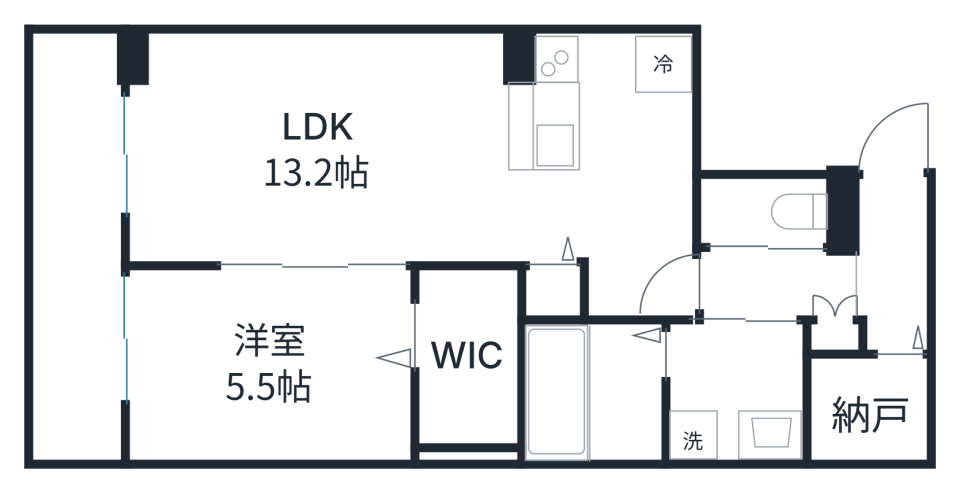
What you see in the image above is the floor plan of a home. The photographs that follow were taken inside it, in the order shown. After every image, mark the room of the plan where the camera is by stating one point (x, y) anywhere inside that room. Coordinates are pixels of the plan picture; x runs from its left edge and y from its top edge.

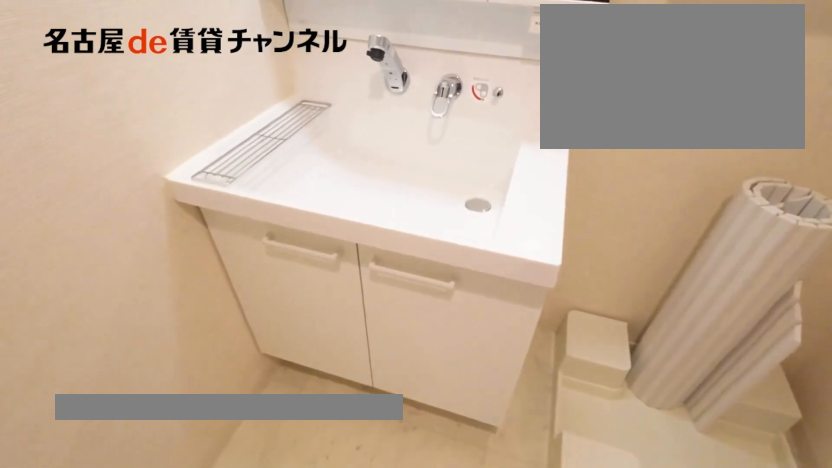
(734, 389)
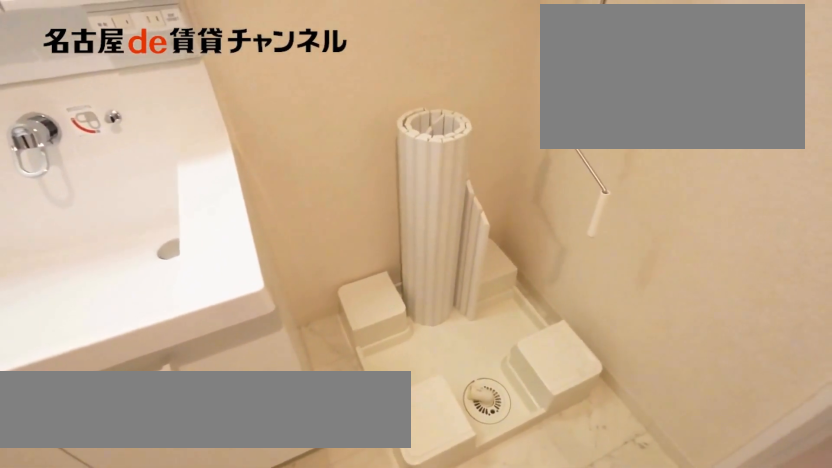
(734, 389)
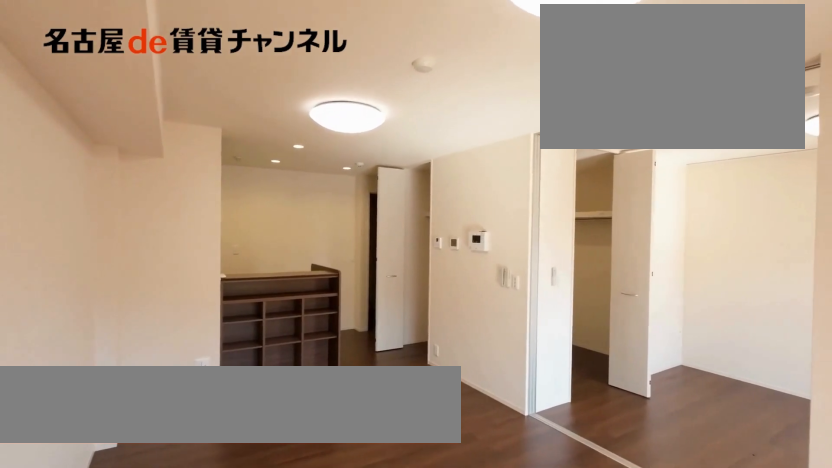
(364, 160)
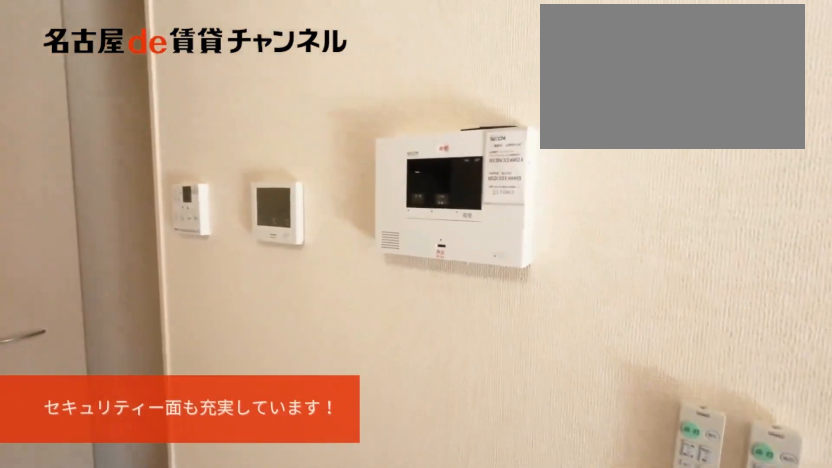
(364, 160)
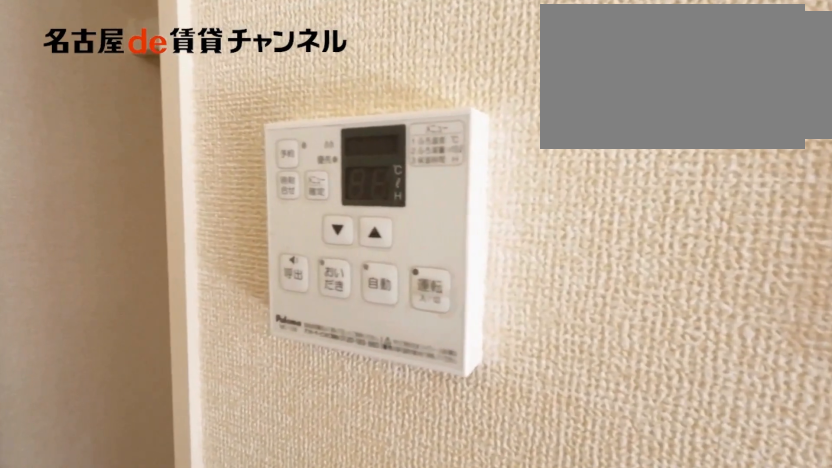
(364, 160)
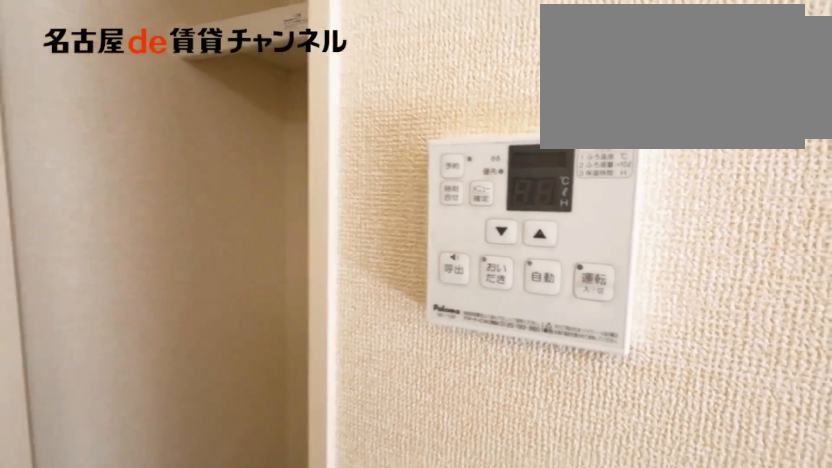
(364, 160)
